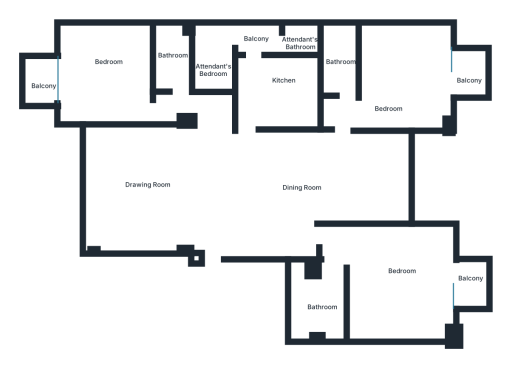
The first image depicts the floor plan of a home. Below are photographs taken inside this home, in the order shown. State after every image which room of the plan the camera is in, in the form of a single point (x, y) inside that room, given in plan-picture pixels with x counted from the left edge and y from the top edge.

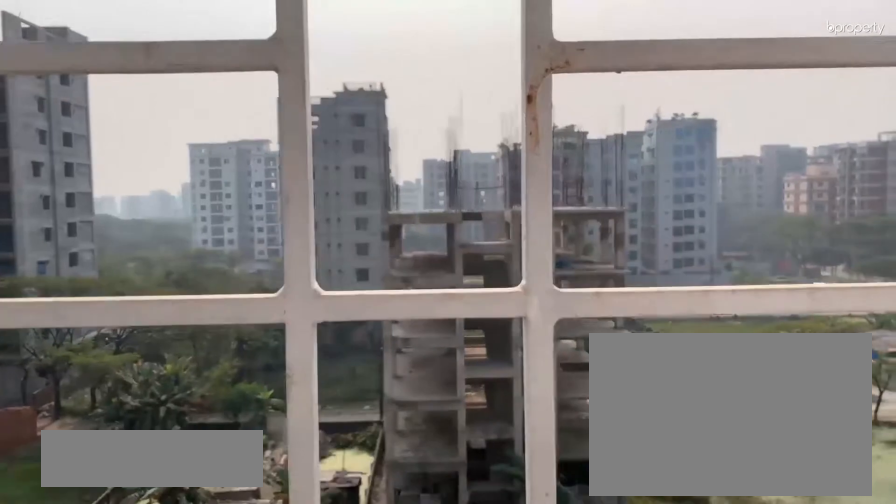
(469, 81)
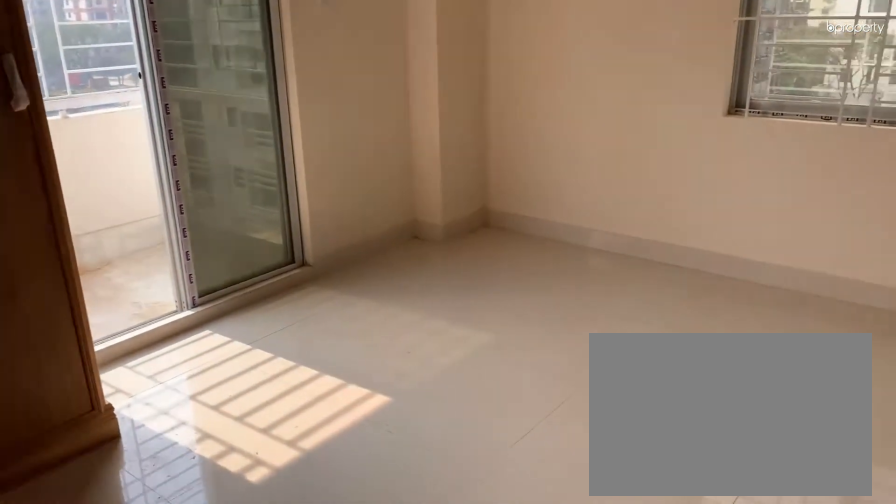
(397, 291)
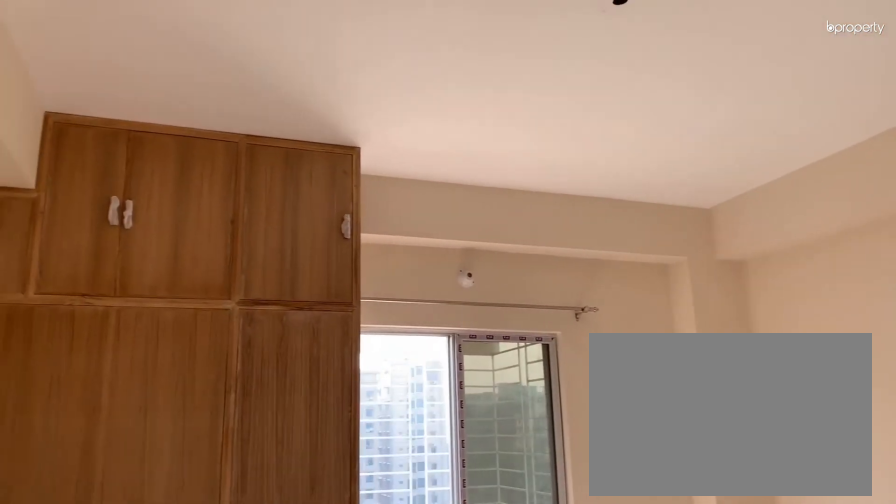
(393, 284)
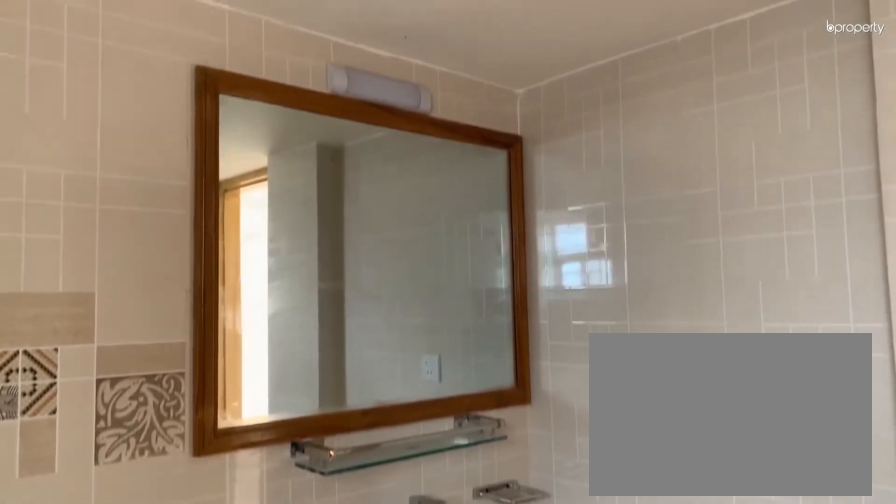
(325, 298)
